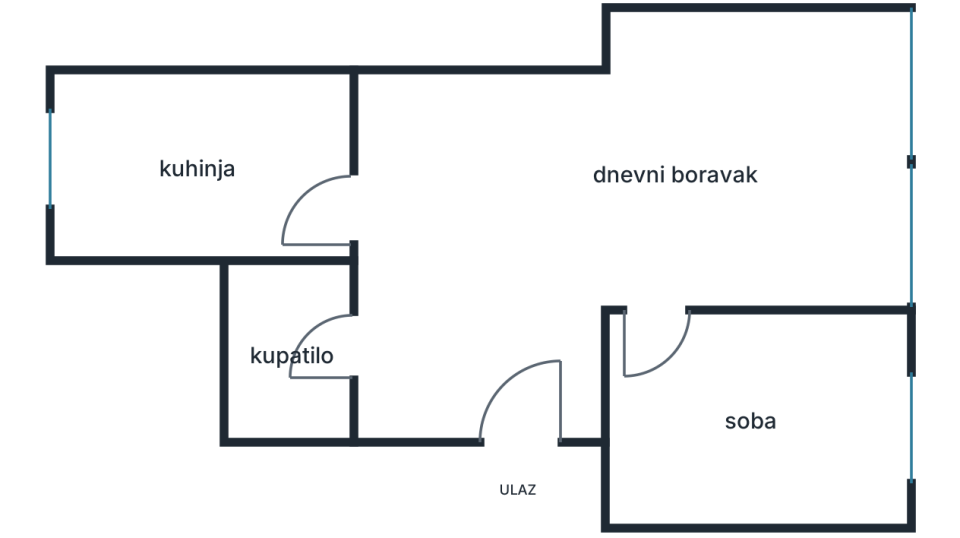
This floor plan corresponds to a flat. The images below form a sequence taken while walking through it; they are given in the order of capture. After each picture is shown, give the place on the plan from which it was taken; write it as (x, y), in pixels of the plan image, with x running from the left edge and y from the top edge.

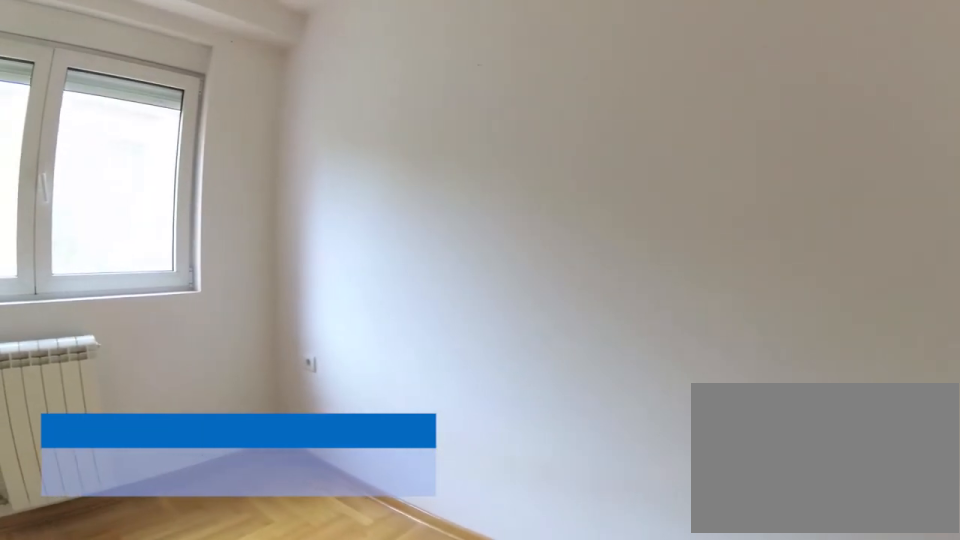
(660, 375)
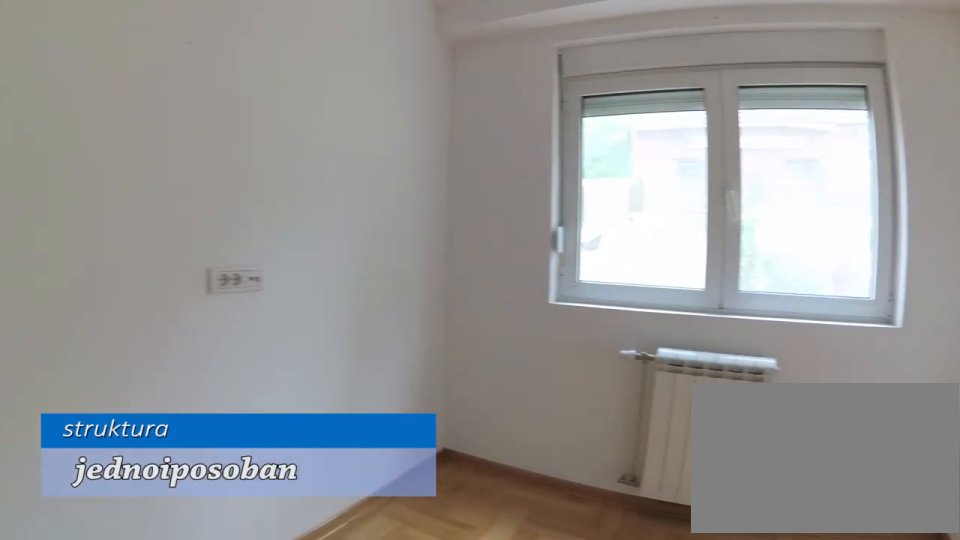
(643, 408)
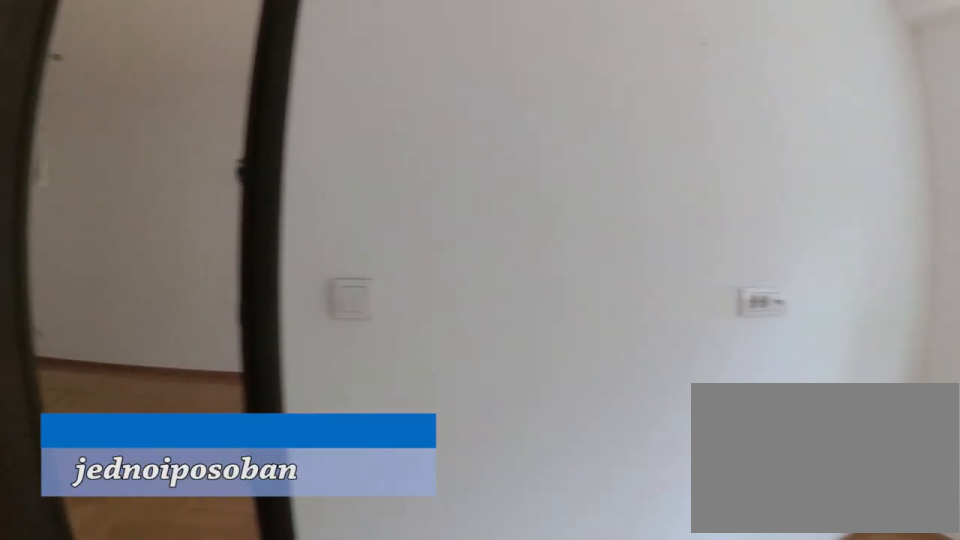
(654, 411)
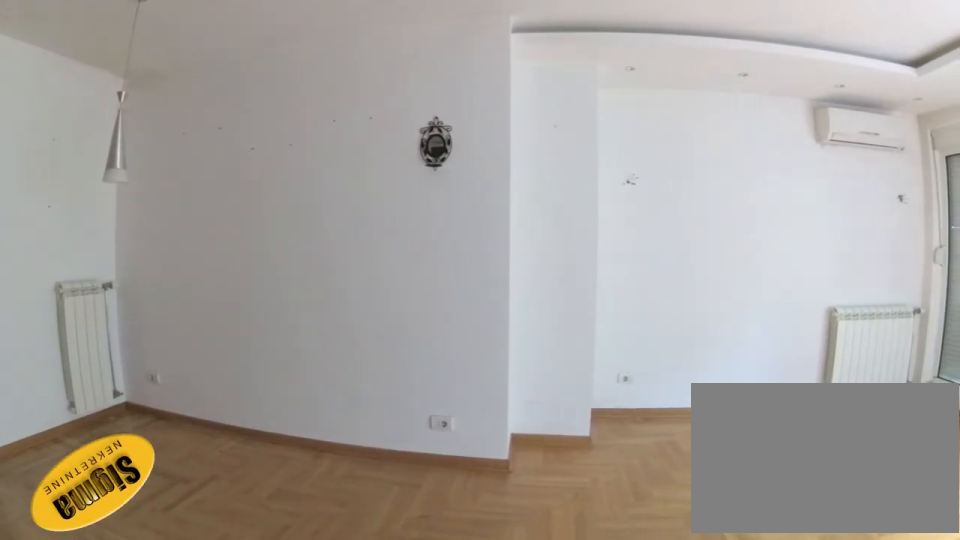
(661, 296)
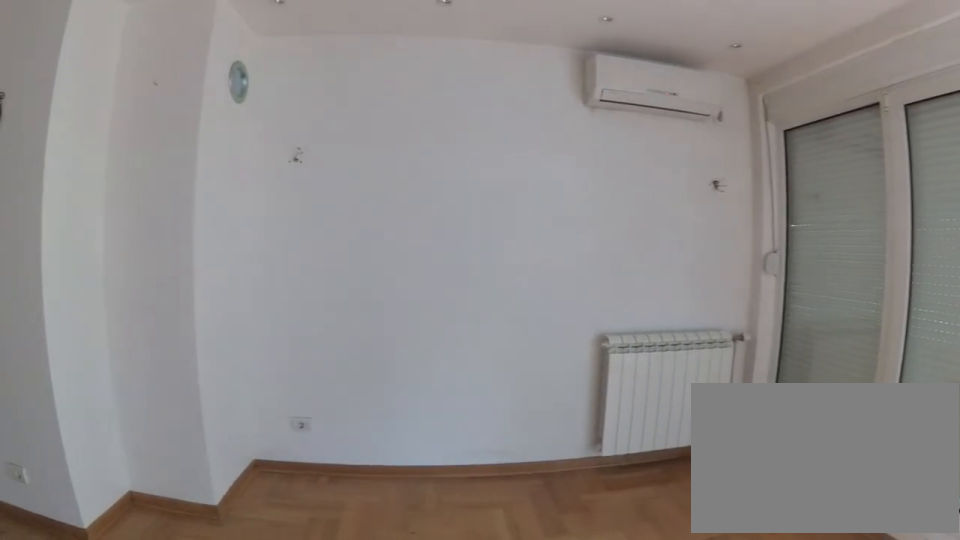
(741, 298)
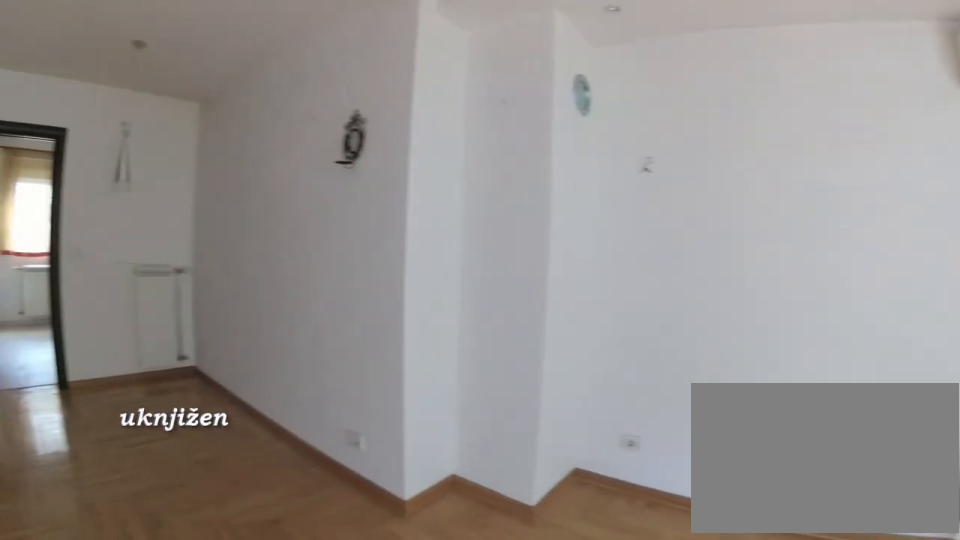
(759, 291)
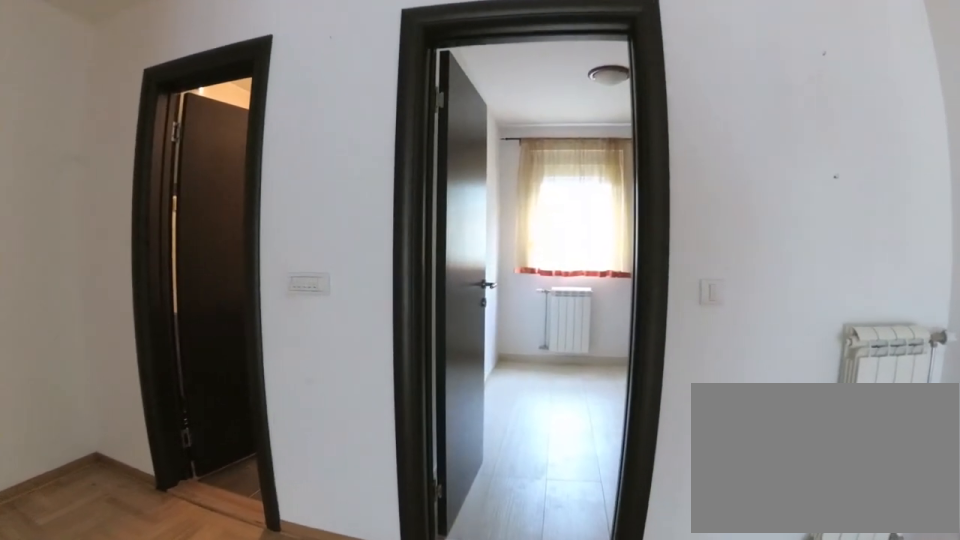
(535, 227)
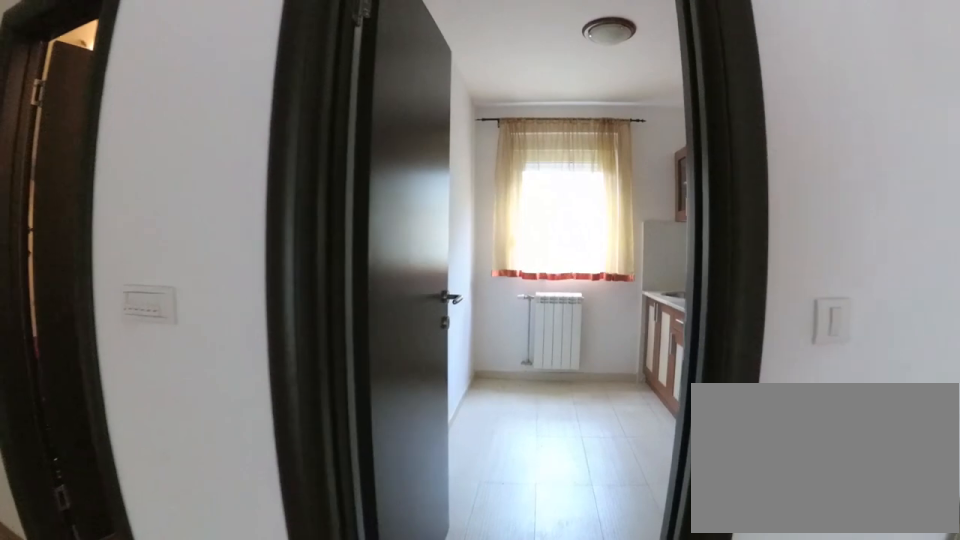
(481, 218)
